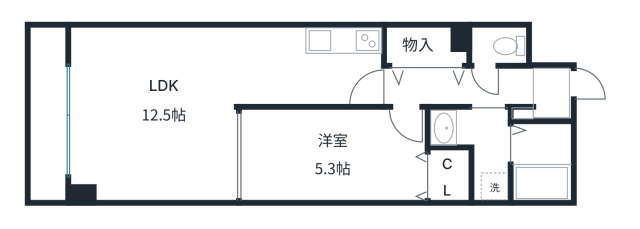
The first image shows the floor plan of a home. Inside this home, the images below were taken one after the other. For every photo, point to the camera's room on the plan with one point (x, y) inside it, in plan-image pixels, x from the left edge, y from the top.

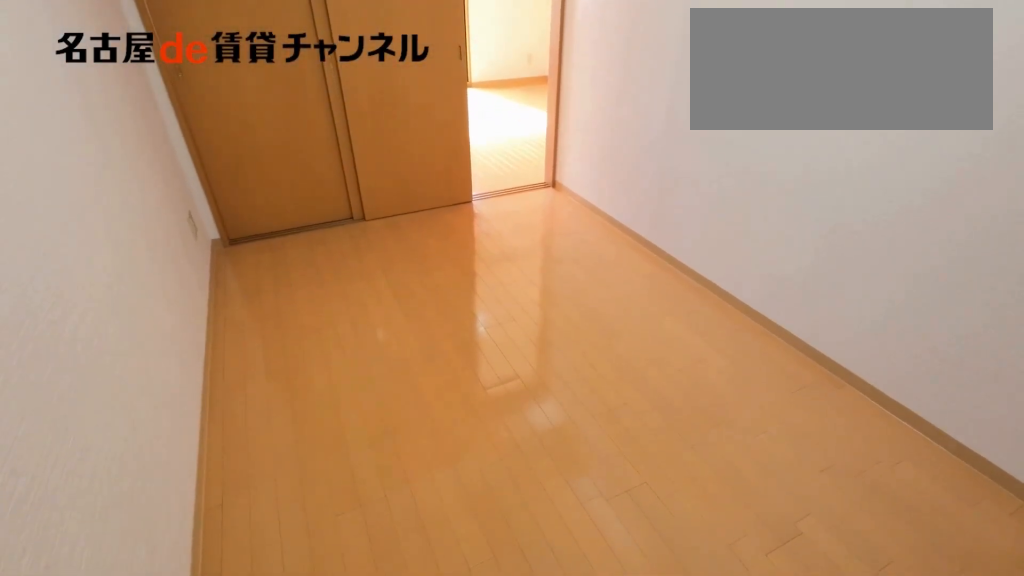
(333, 155)
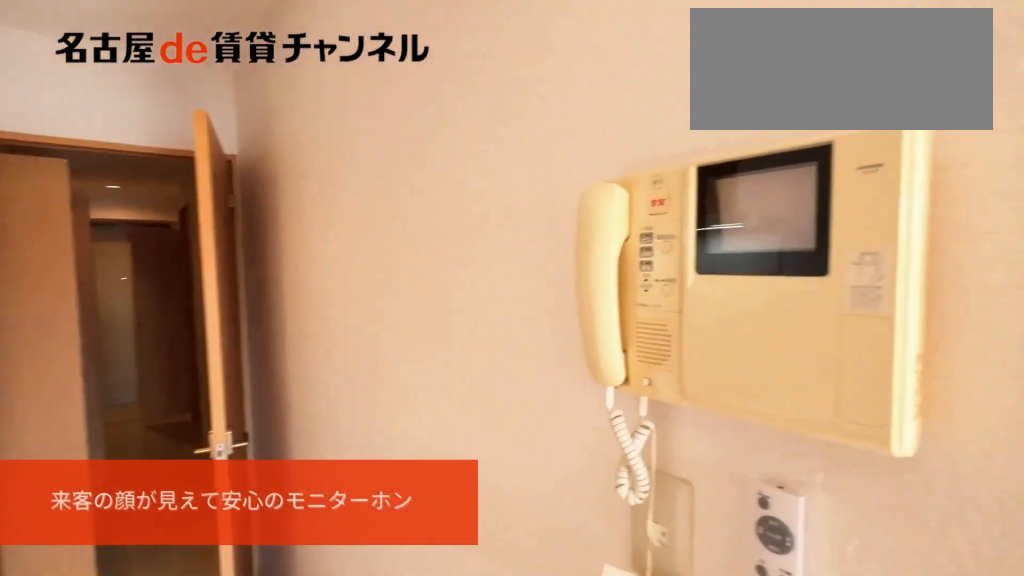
(307, 80)
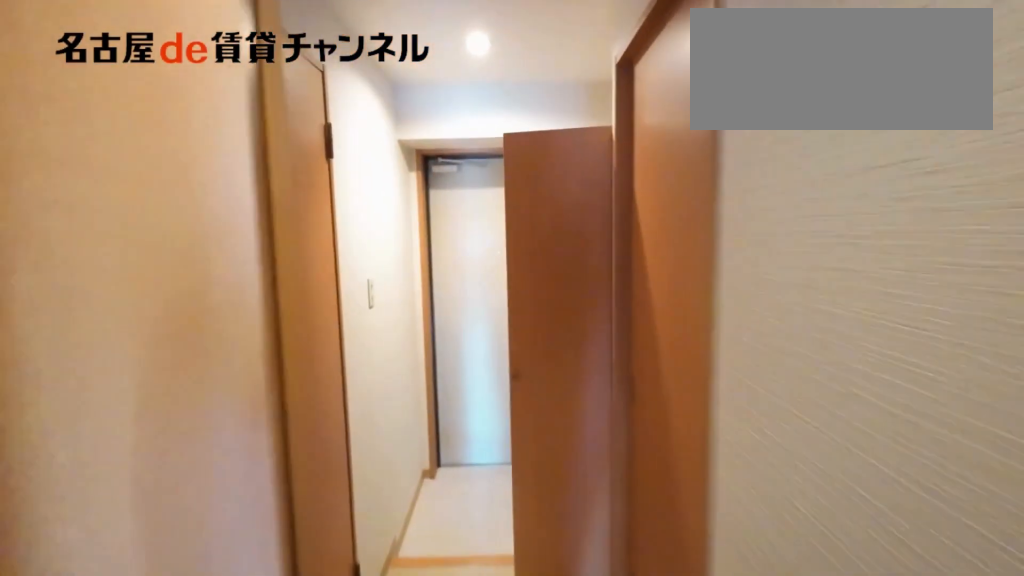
(460, 87)
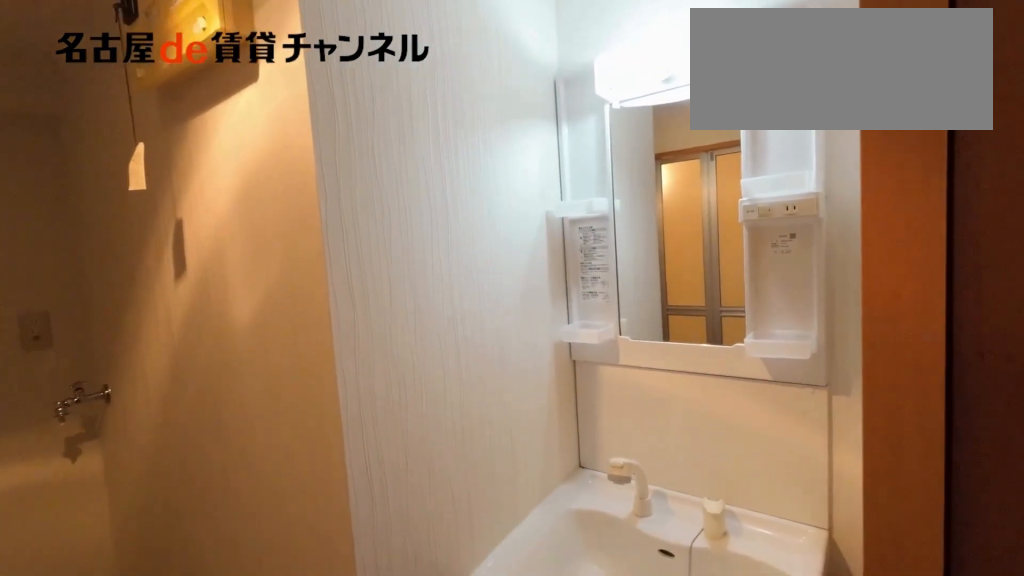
(477, 147)
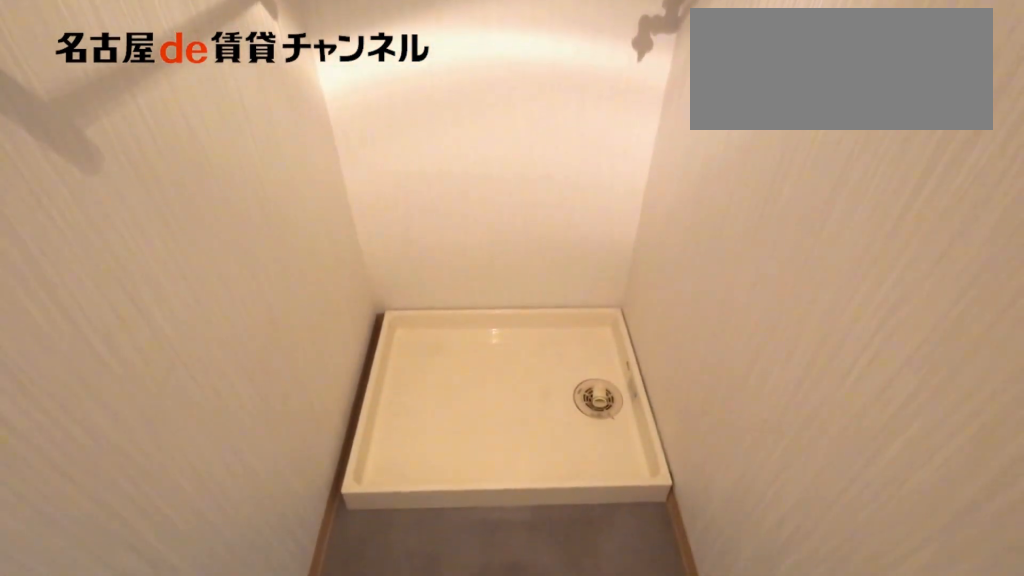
(477, 147)
